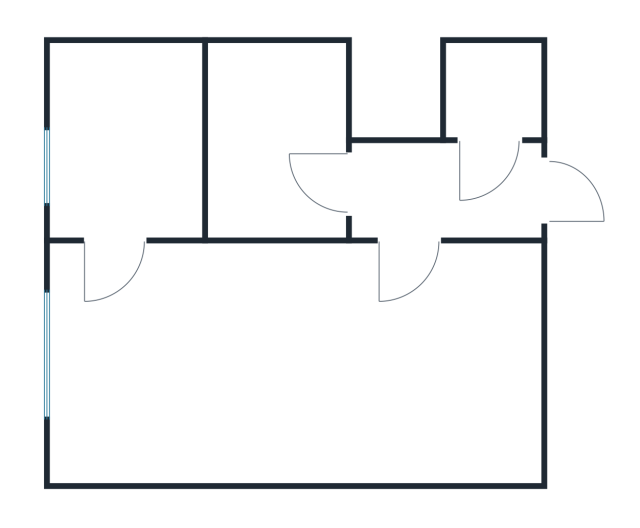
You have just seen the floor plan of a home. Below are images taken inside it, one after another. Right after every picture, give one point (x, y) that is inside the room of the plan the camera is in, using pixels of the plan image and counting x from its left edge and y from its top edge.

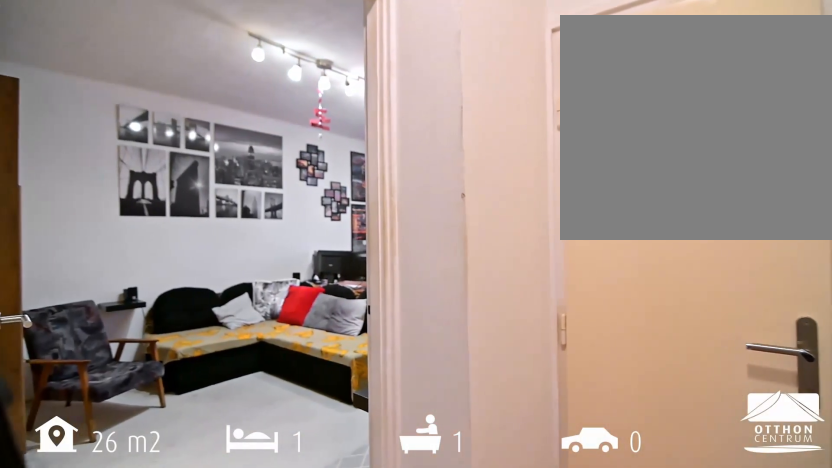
(442, 192)
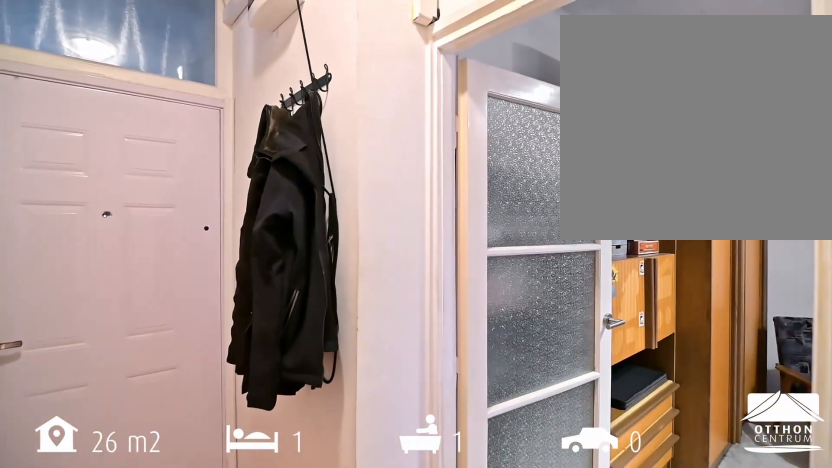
(442, 192)
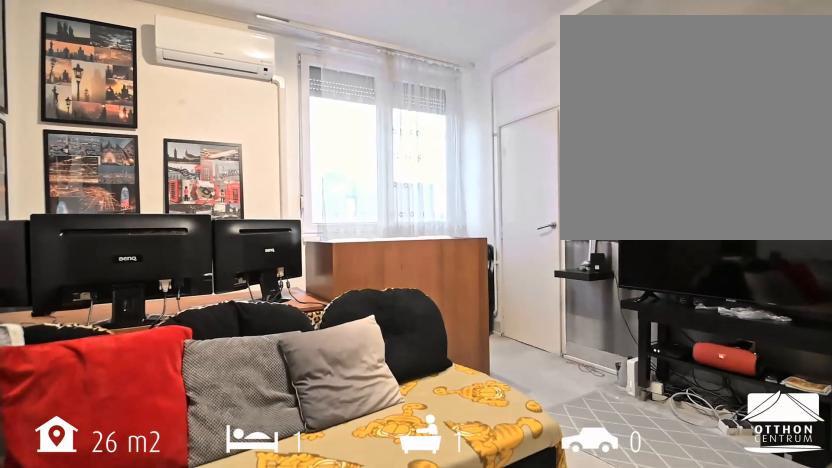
(292, 366)
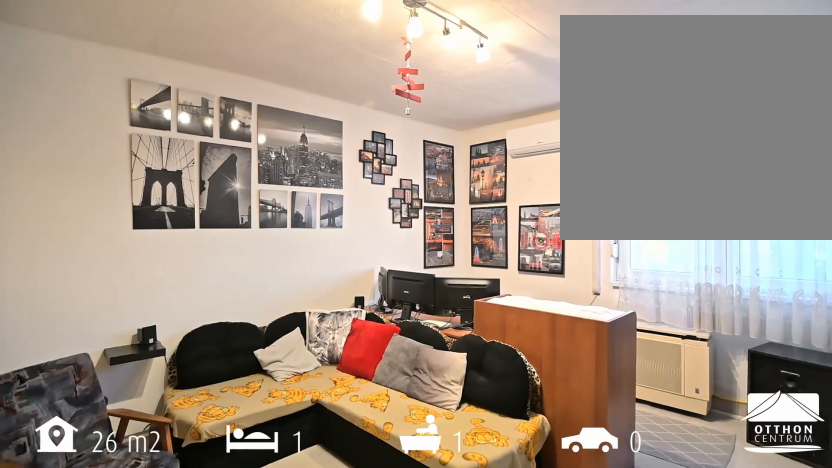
(292, 366)
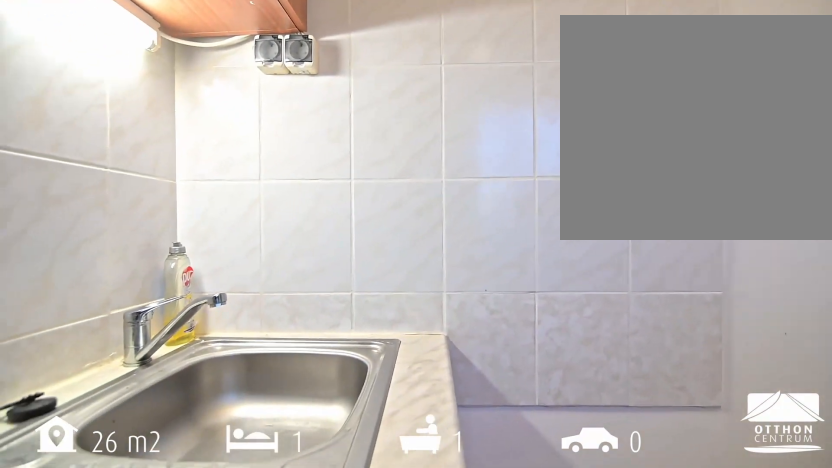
(126, 143)
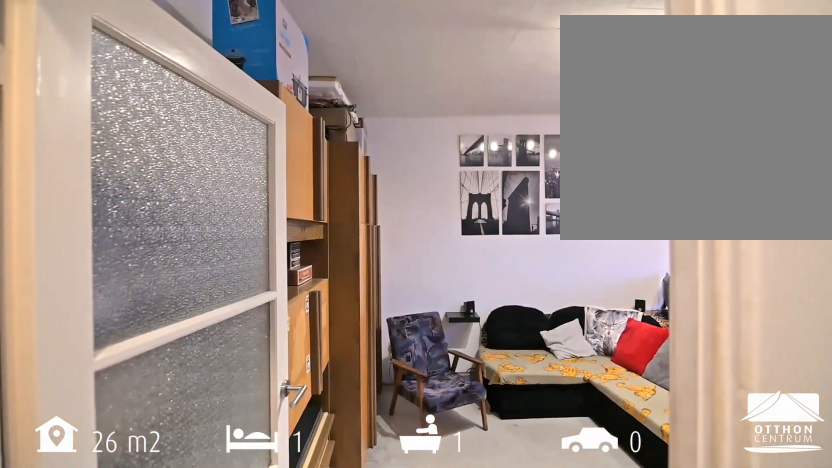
(405, 238)
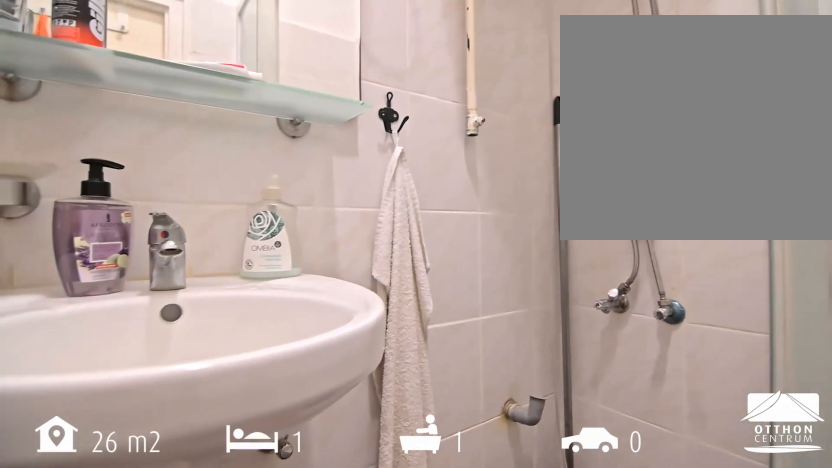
(276, 148)
